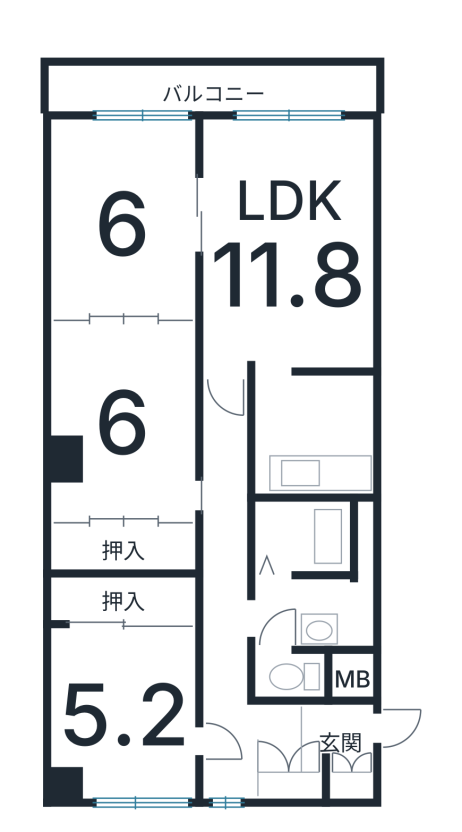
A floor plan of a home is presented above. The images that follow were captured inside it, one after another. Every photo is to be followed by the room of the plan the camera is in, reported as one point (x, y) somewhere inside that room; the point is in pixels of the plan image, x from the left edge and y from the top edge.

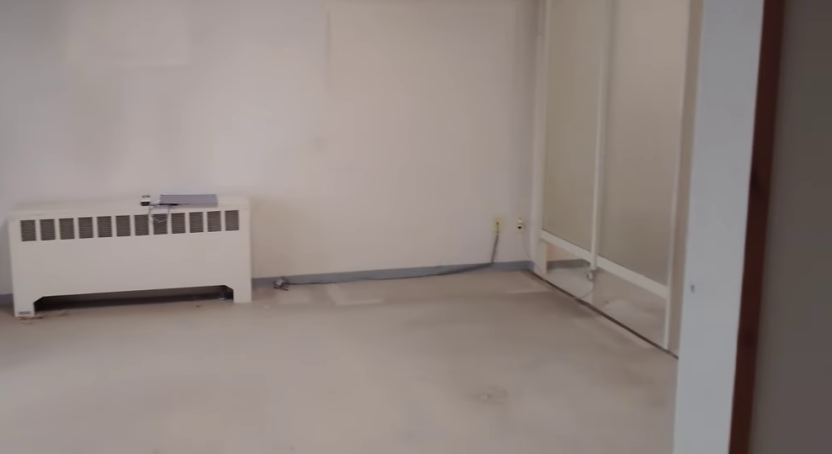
(286, 269)
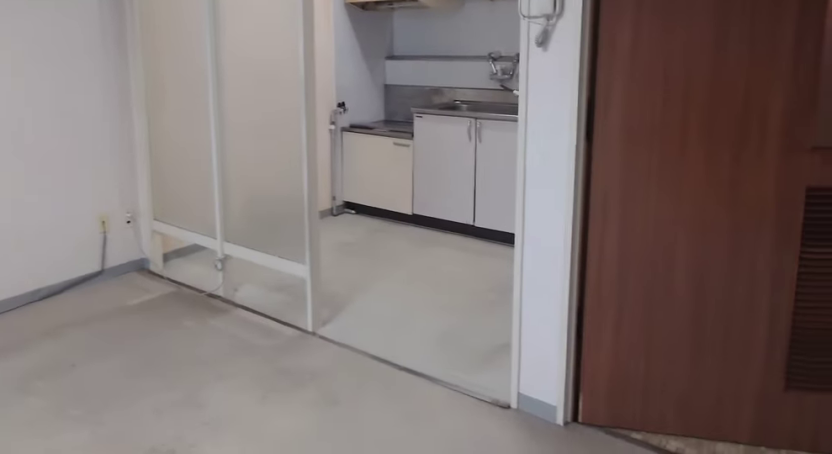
(286, 269)
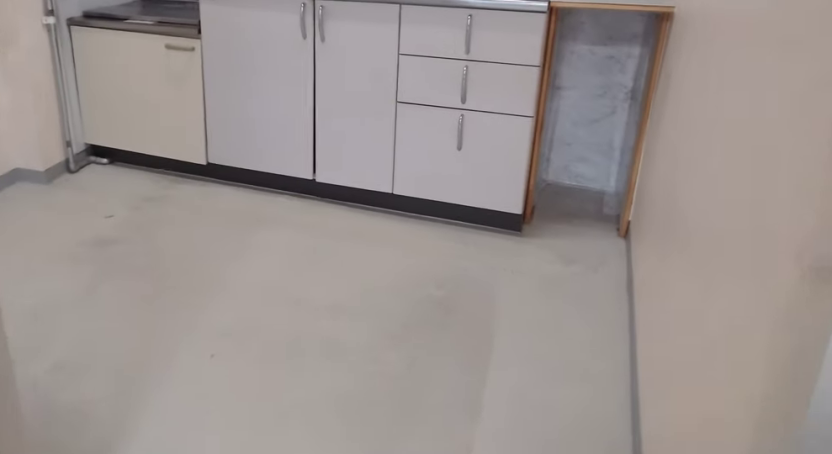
(322, 448)
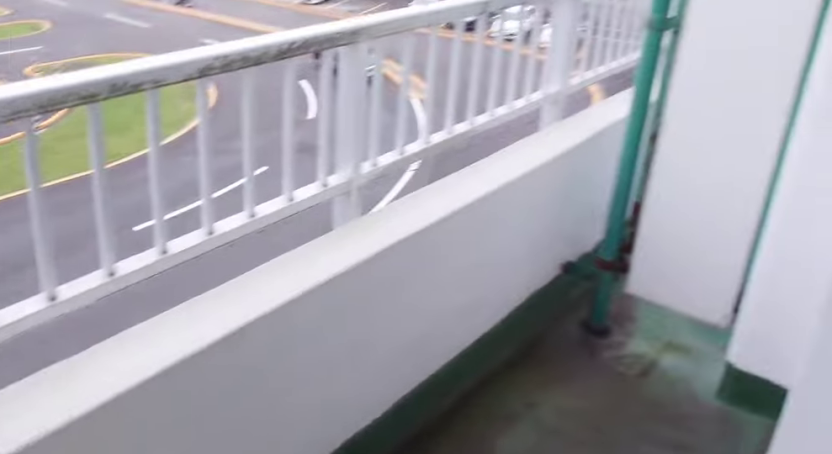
(205, 103)
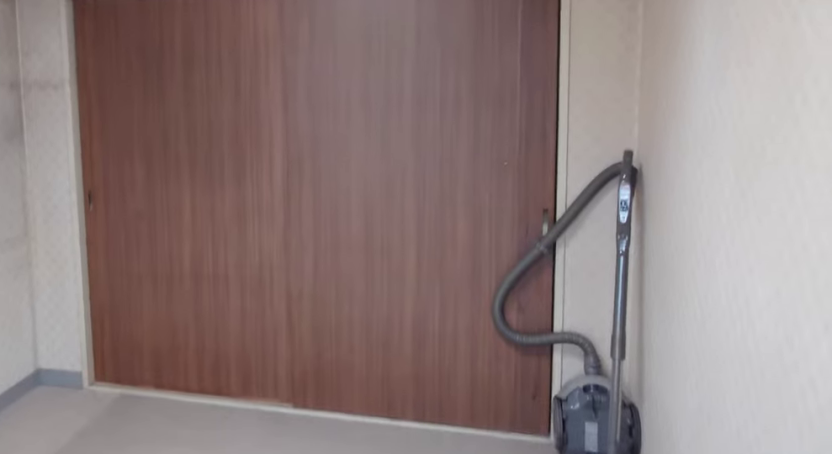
(120, 711)
